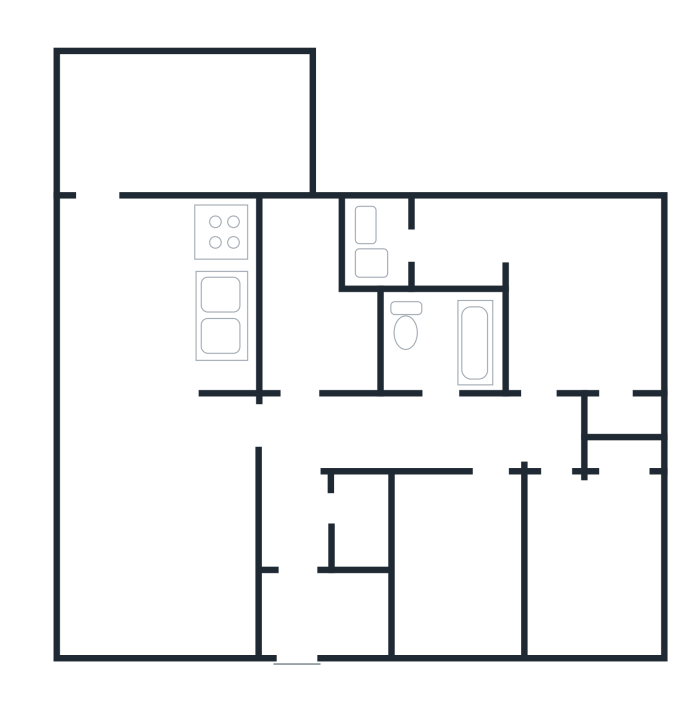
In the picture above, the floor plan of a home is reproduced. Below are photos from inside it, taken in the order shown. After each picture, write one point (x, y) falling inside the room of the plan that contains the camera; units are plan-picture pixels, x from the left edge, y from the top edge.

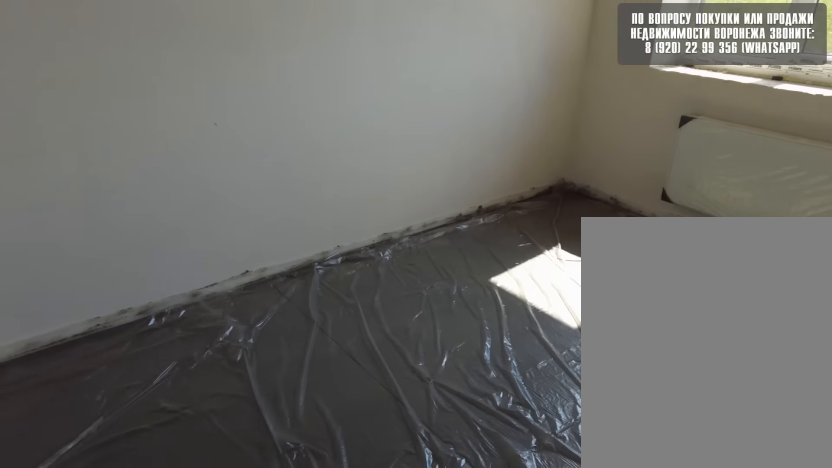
(575, 530)
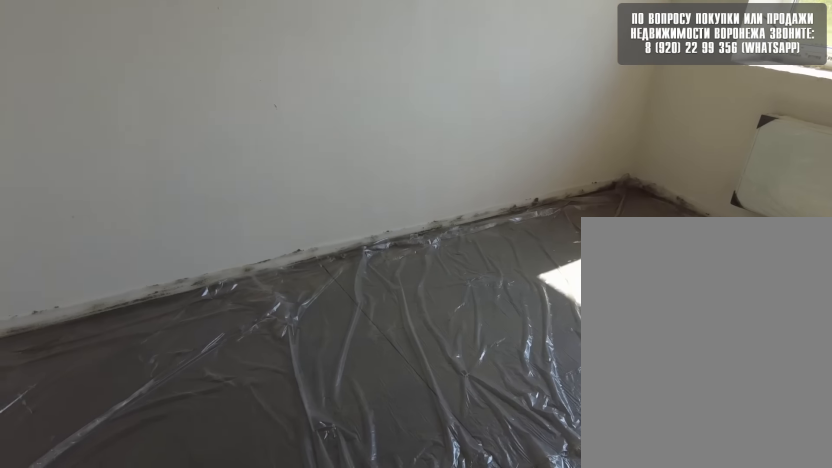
(577, 556)
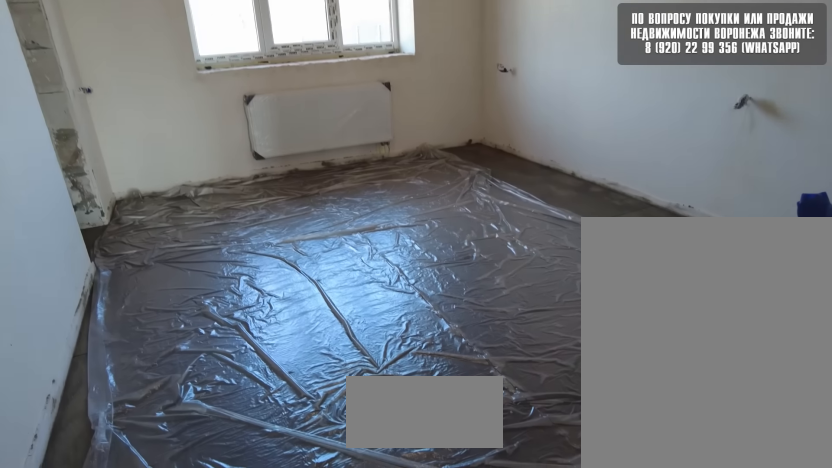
(574, 374)
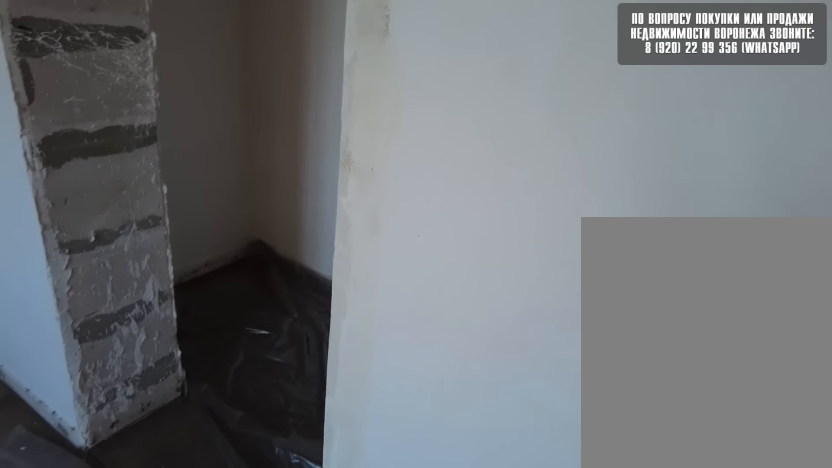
(572, 382)
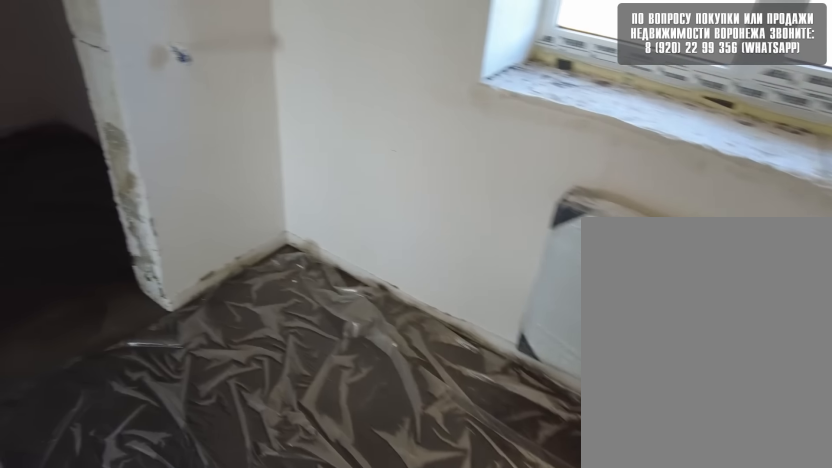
(566, 369)
